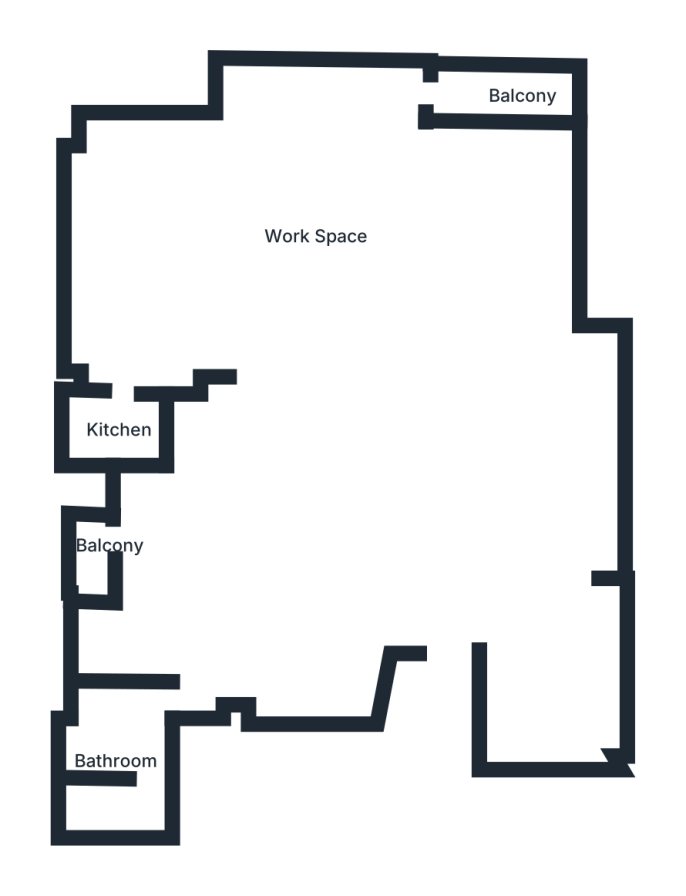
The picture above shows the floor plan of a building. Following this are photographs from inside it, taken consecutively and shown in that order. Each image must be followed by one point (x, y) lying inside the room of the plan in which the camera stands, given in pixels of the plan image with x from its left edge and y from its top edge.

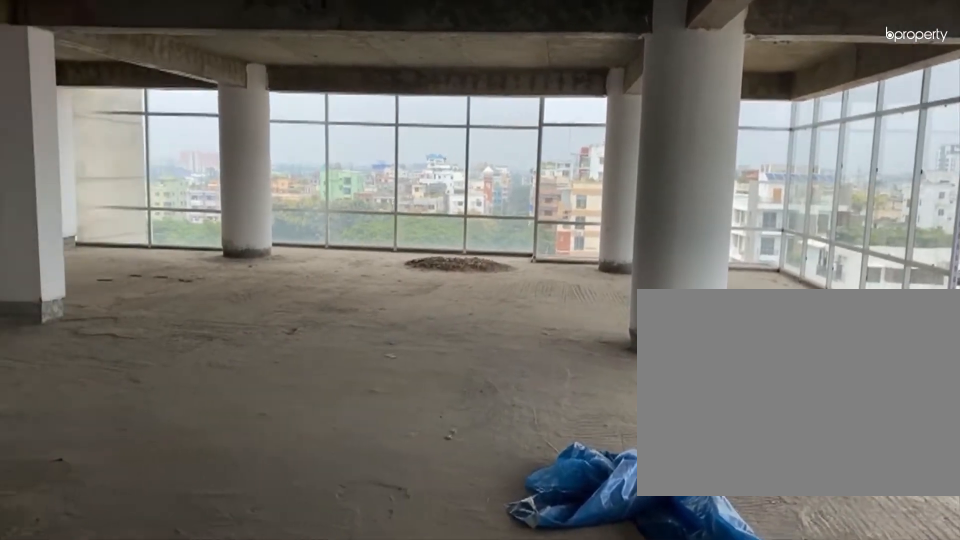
(378, 508)
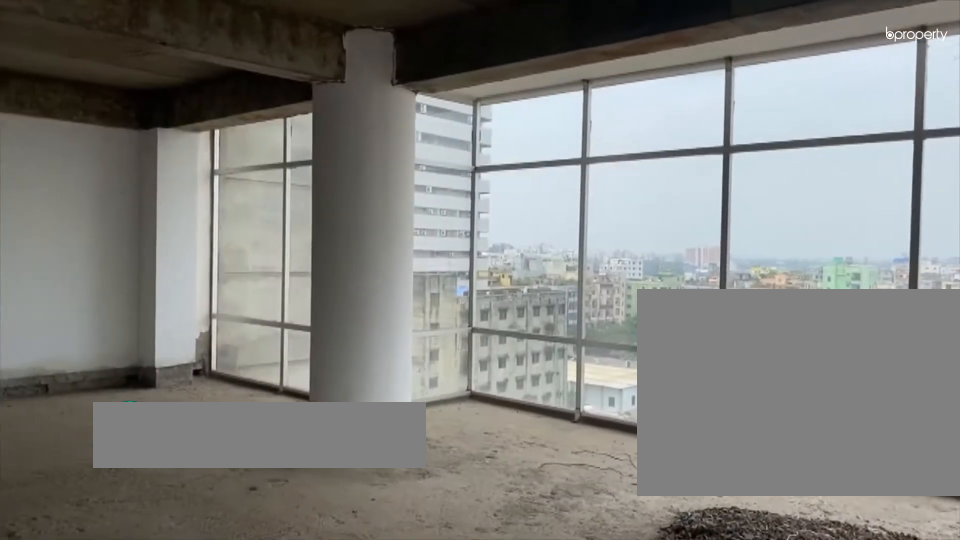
(508, 519)
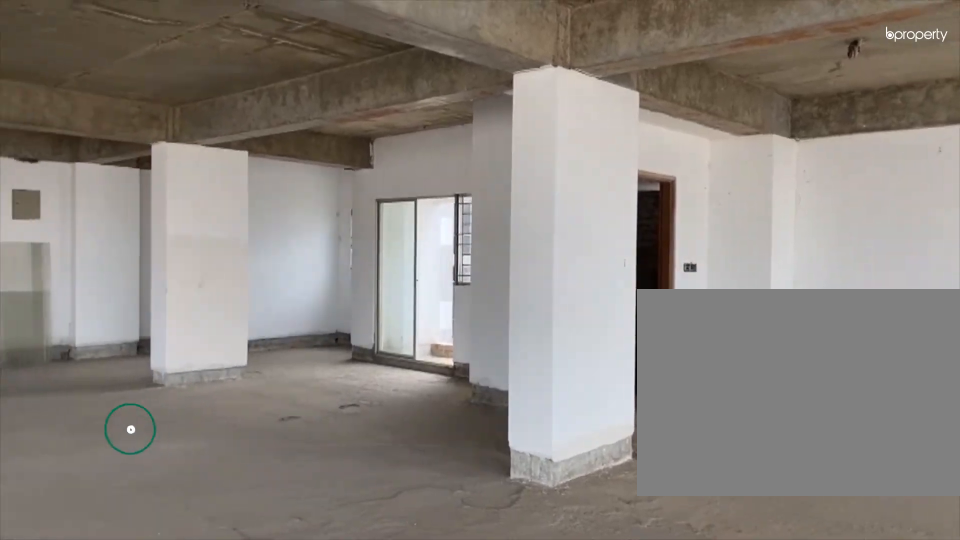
(274, 304)
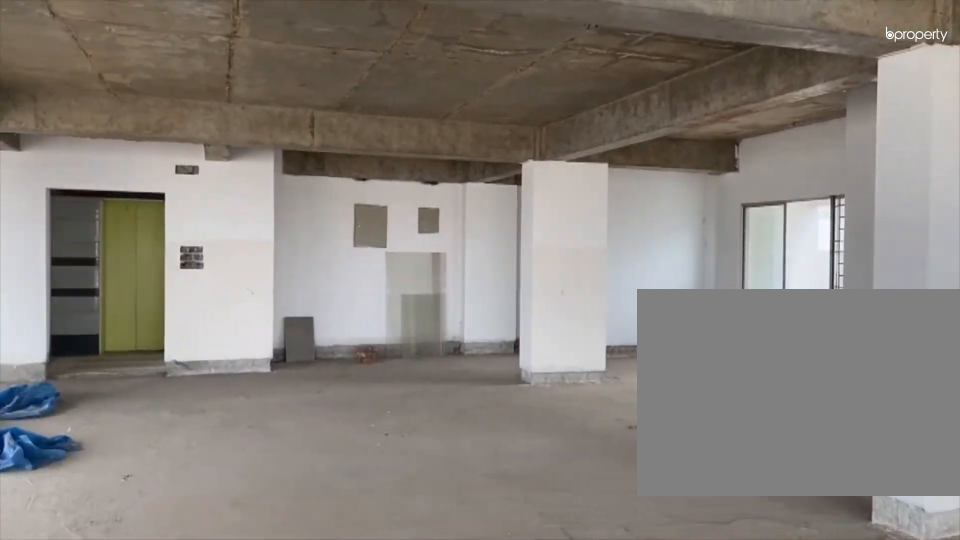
(274, 304)
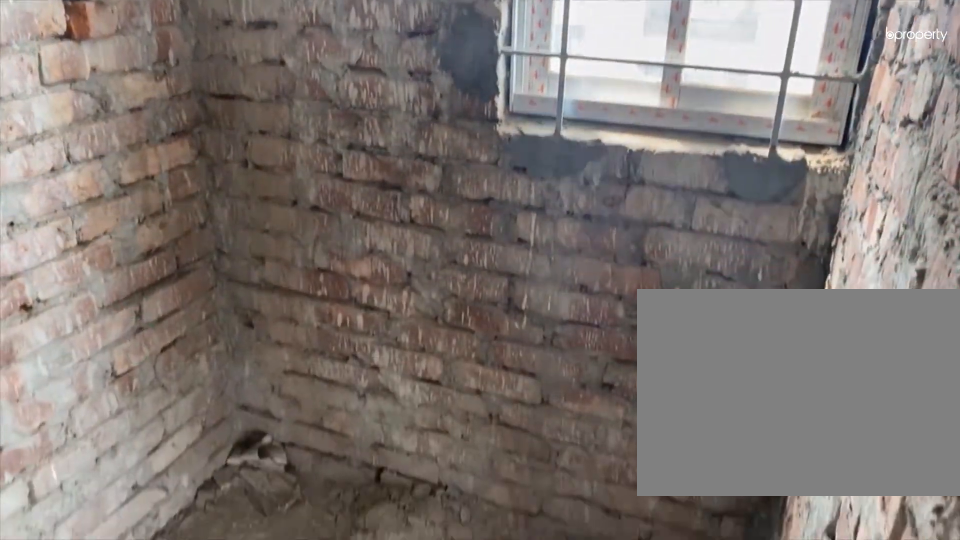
(119, 430)
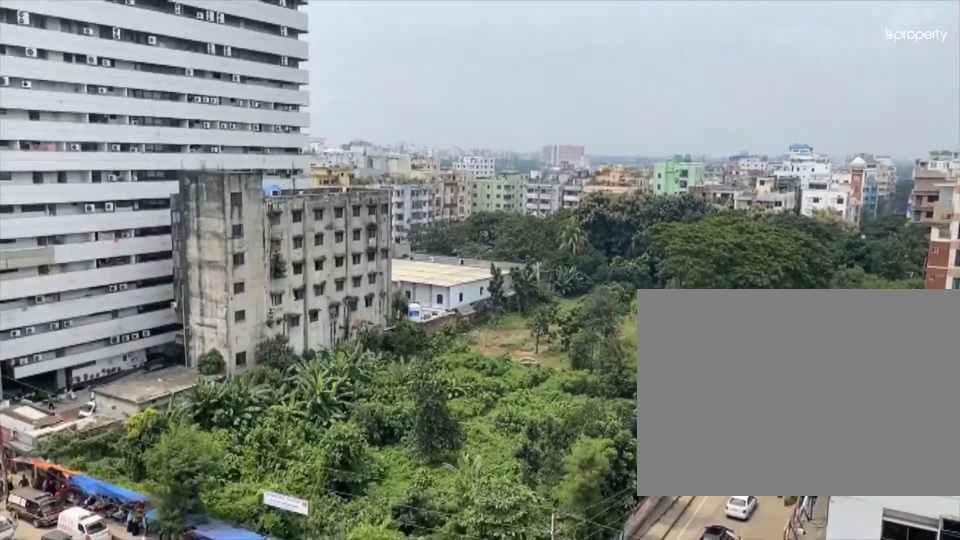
(489, 94)
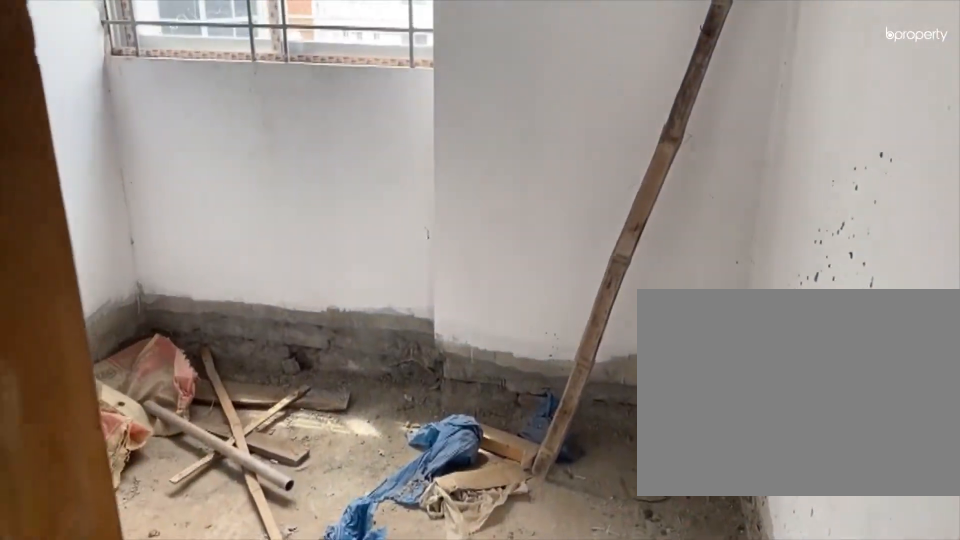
(141, 740)
